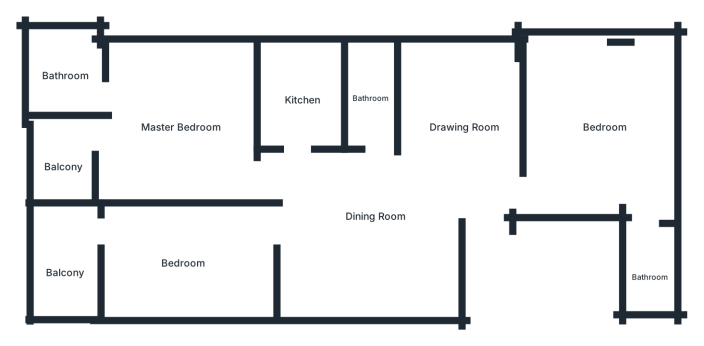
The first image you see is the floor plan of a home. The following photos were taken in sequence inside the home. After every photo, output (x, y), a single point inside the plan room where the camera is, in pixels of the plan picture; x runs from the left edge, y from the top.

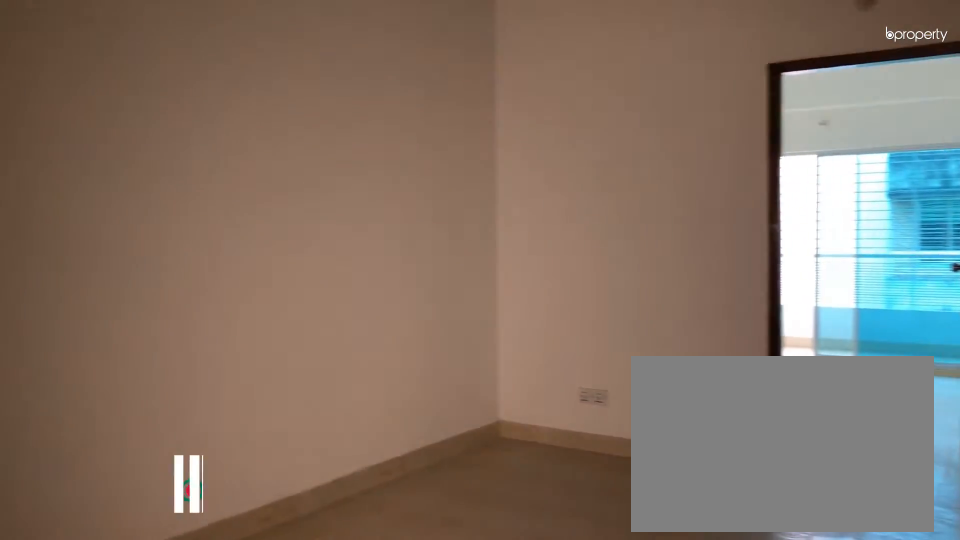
(376, 225)
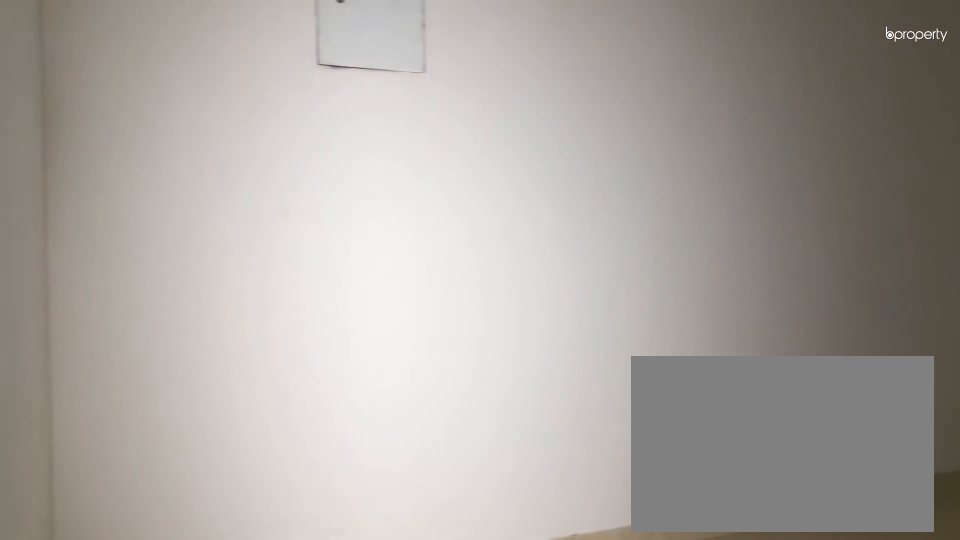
(376, 225)
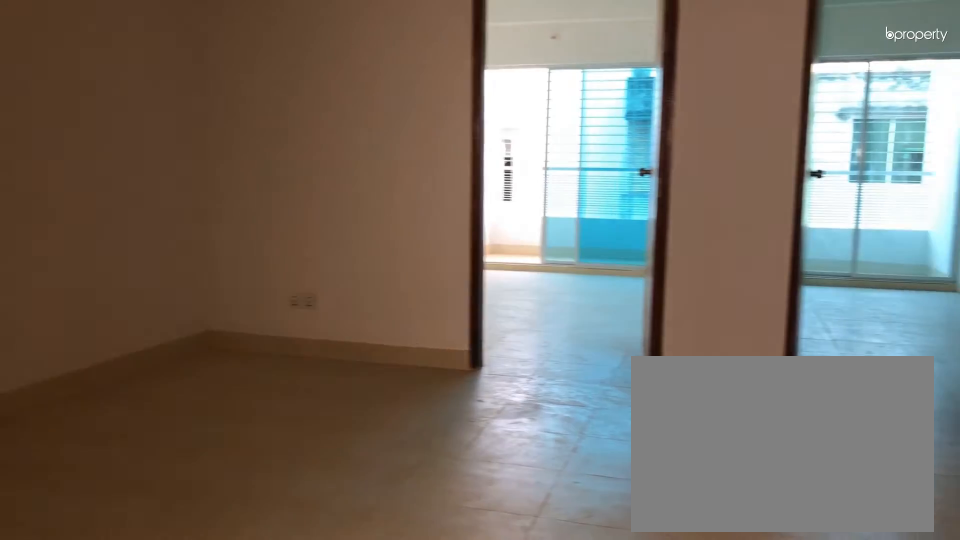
(376, 225)
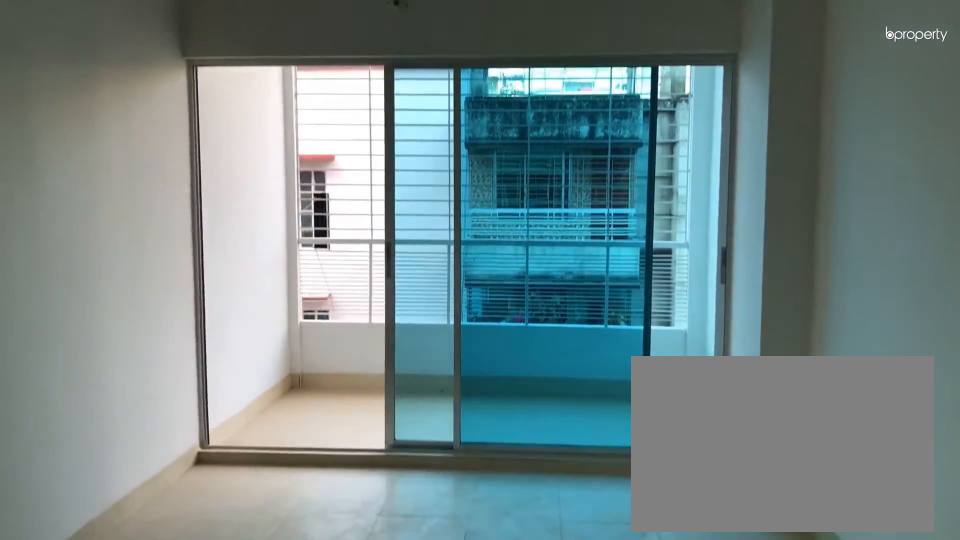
(186, 265)
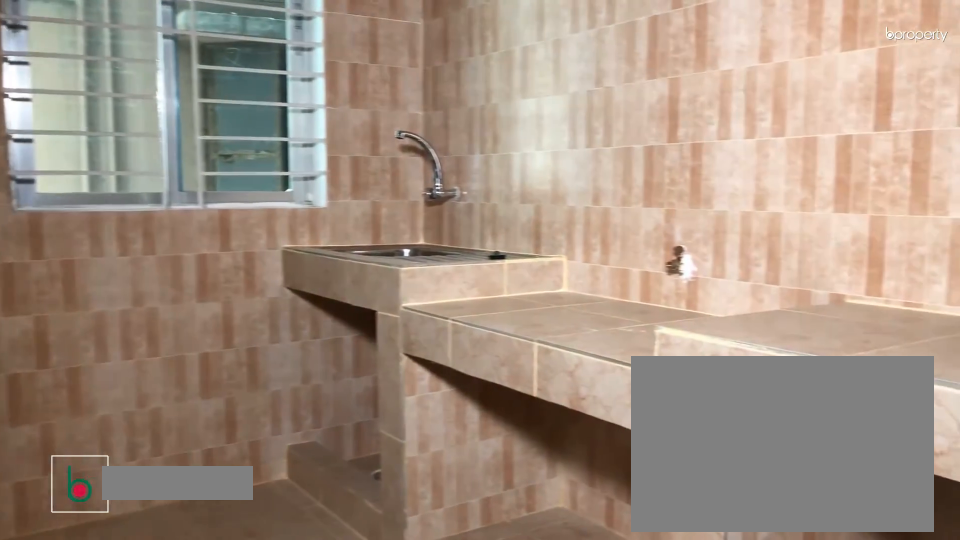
(302, 101)
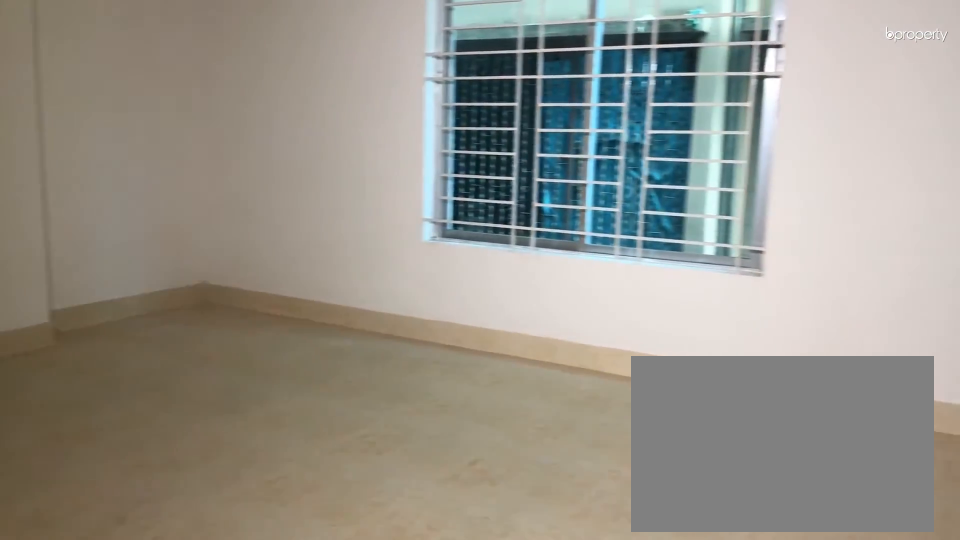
(605, 131)
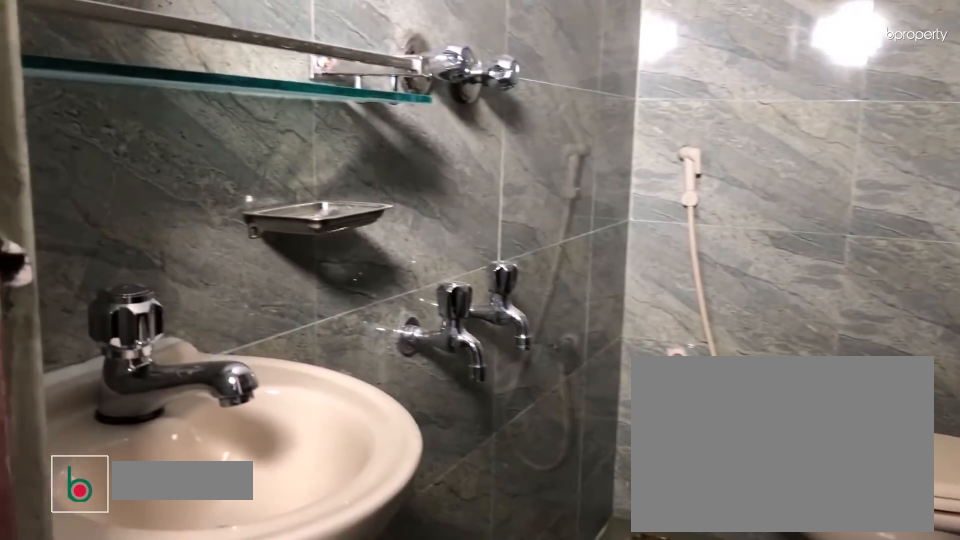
(651, 275)
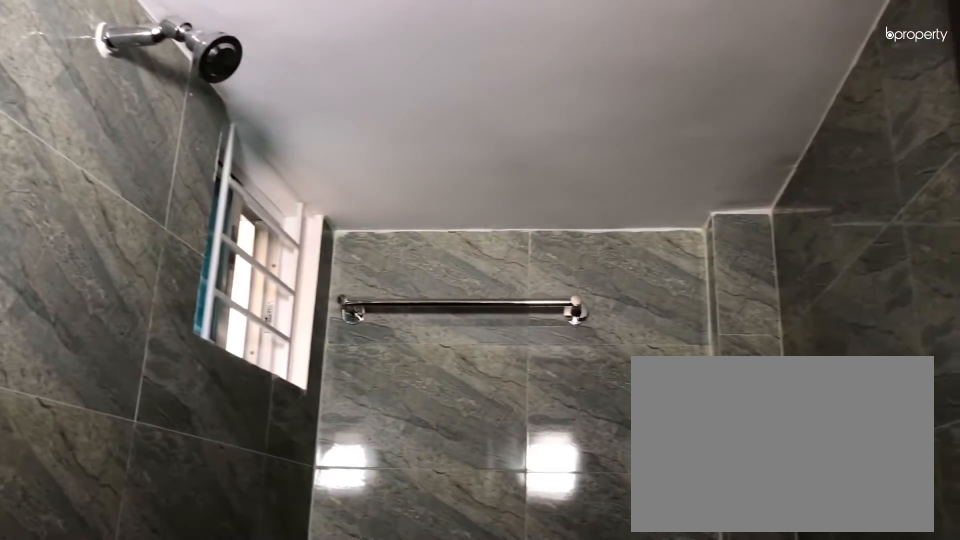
(651, 275)
